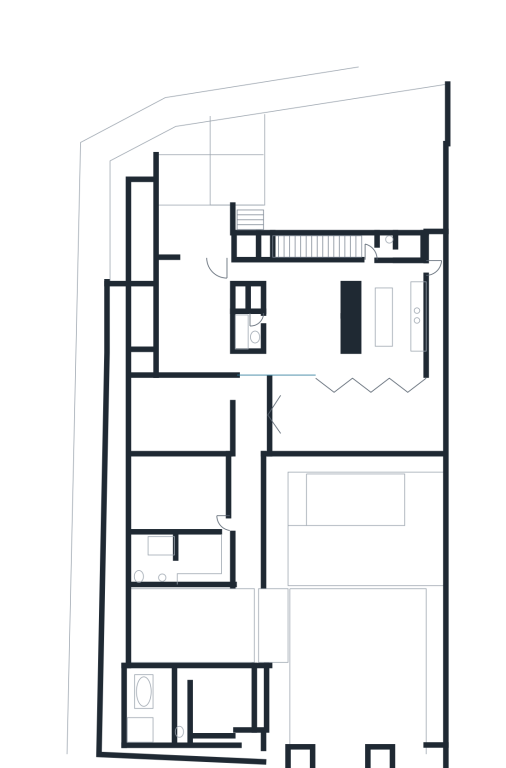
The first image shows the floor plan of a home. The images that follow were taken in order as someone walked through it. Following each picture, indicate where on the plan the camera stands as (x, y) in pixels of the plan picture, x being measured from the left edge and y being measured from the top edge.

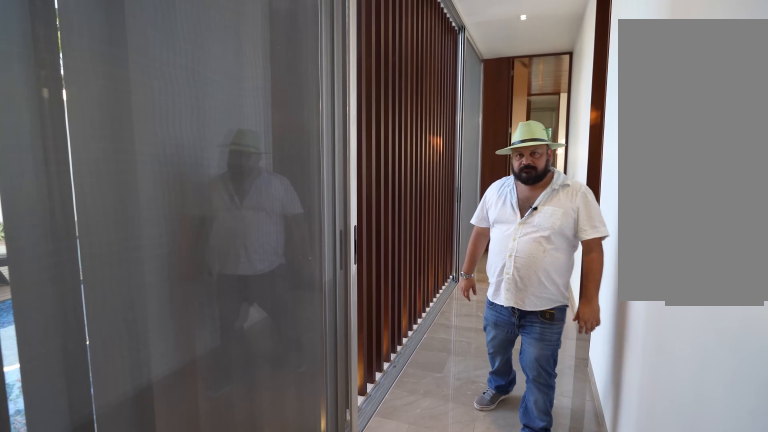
(249, 466)
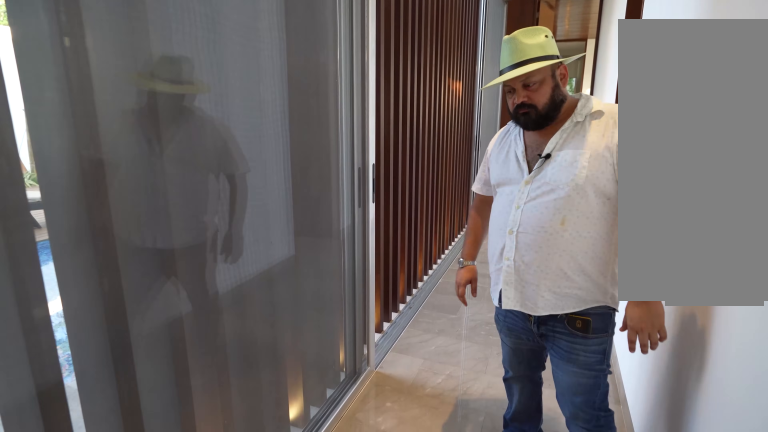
(249, 466)
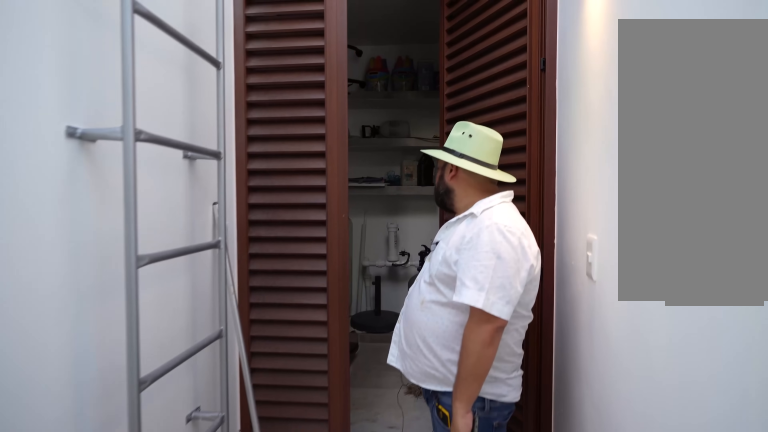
(276, 757)
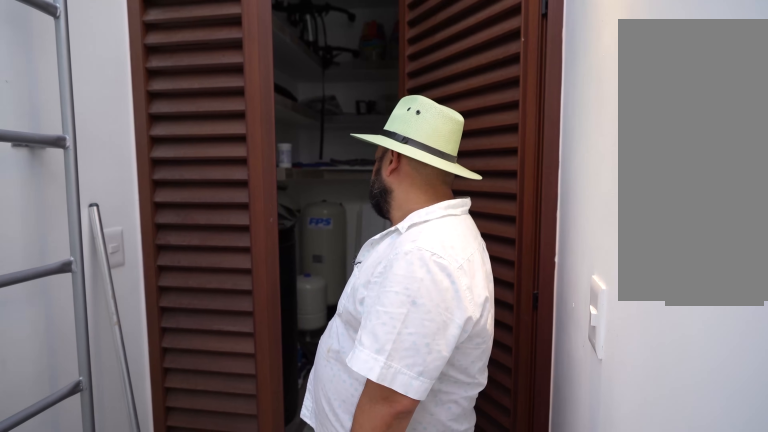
(284, 757)
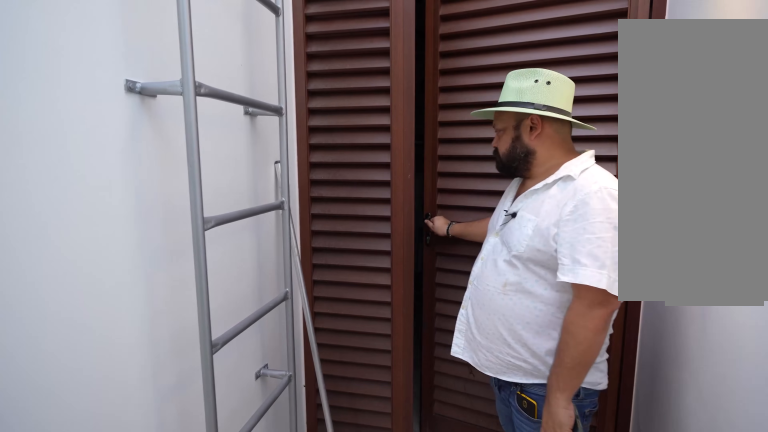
(285, 757)
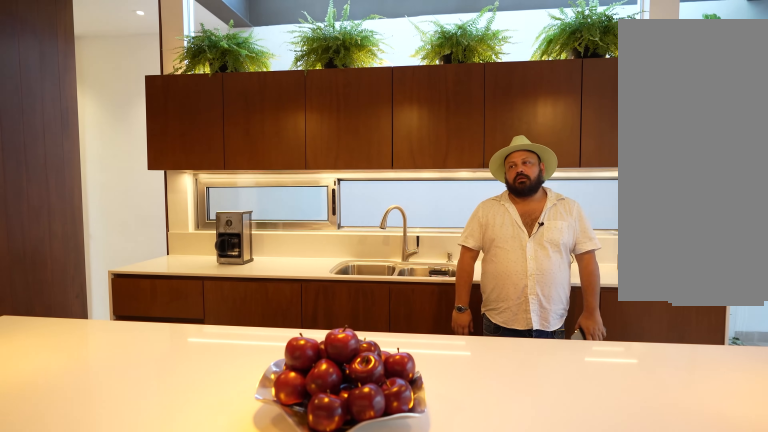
(366, 312)
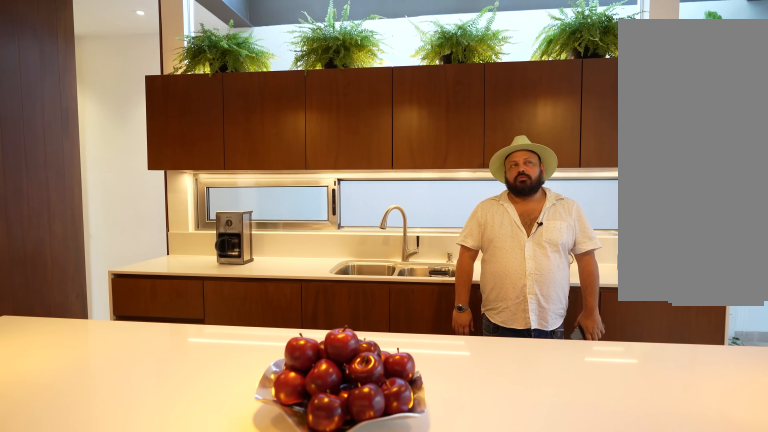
(366, 312)
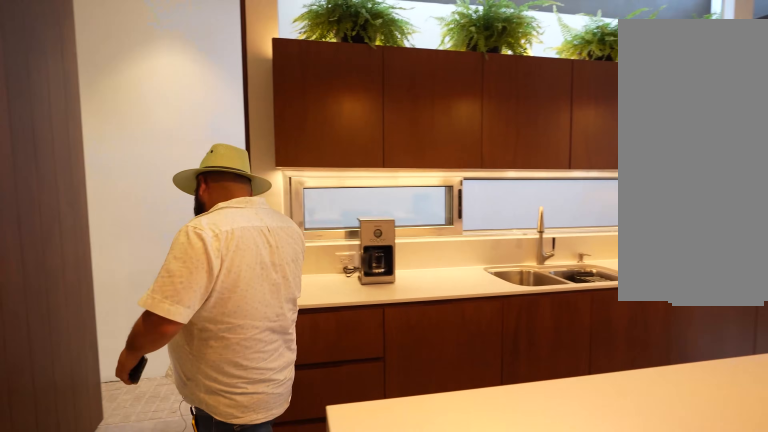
(368, 301)
